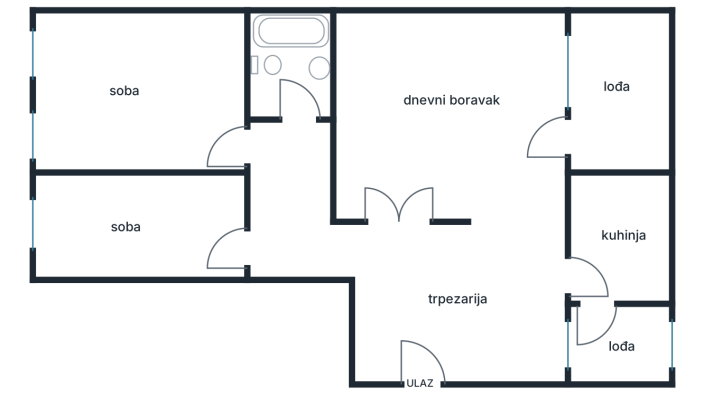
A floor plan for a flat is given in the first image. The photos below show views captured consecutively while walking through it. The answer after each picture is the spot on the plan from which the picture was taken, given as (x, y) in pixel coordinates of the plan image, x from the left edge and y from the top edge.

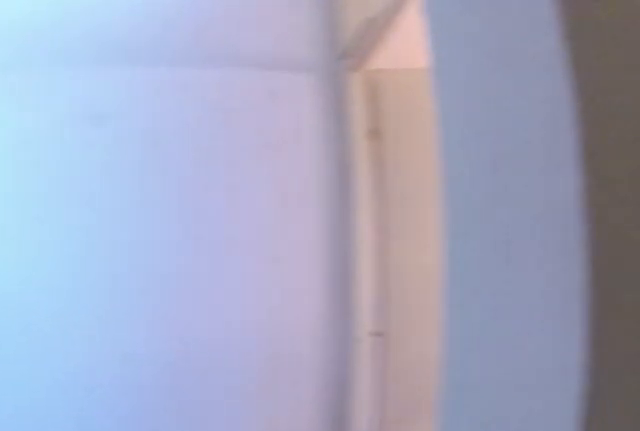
(283, 133)
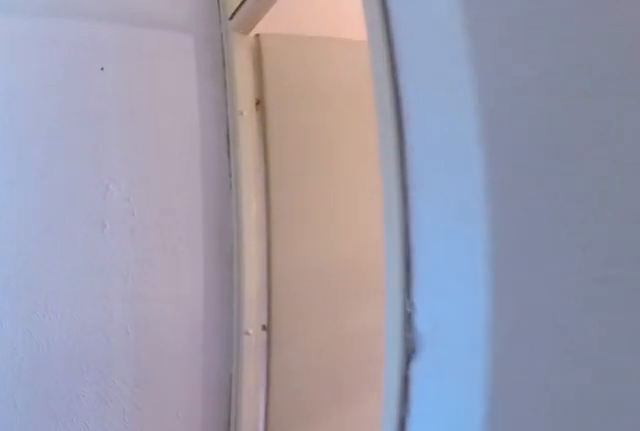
(288, 165)
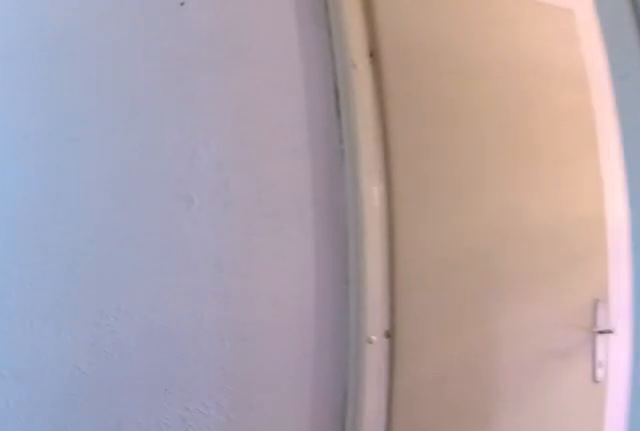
(287, 195)
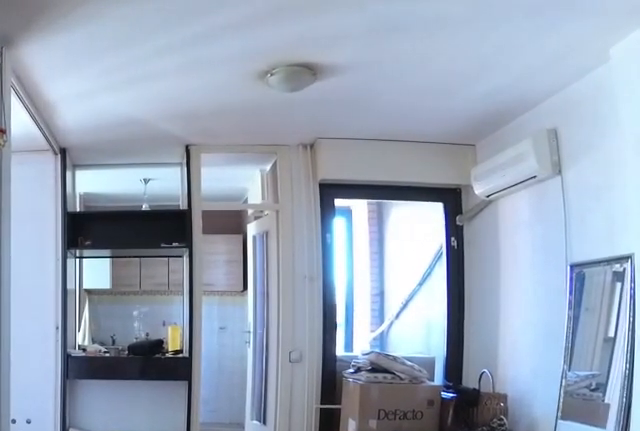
(337, 249)
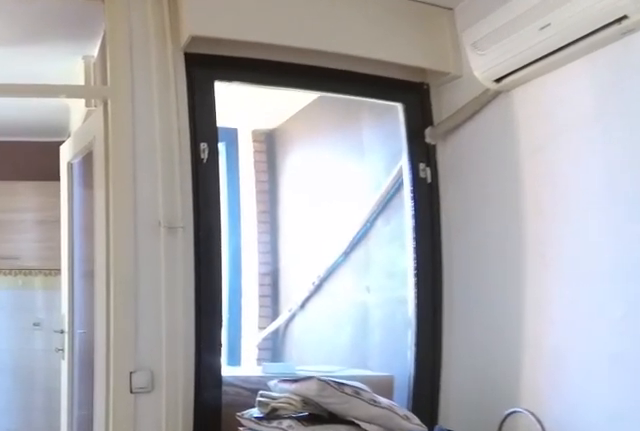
(457, 261)
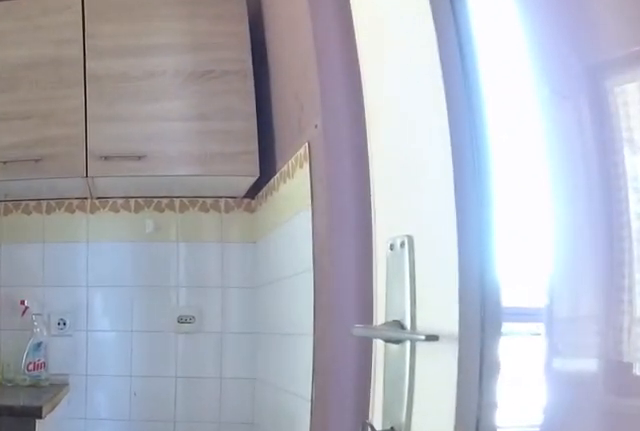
(546, 269)
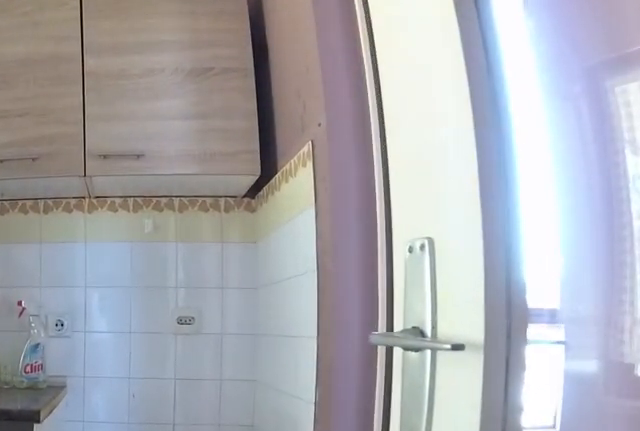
(553, 270)
